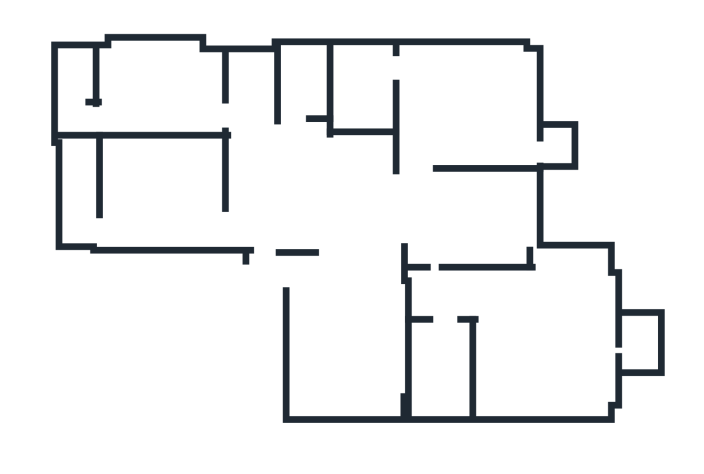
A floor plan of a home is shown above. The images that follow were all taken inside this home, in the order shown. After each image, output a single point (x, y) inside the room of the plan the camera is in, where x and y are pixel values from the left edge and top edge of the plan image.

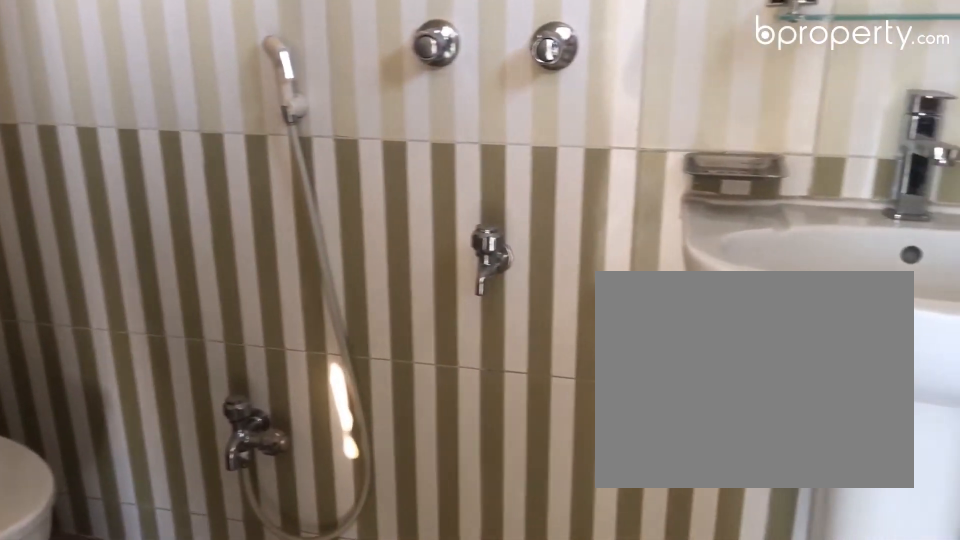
(357, 89)
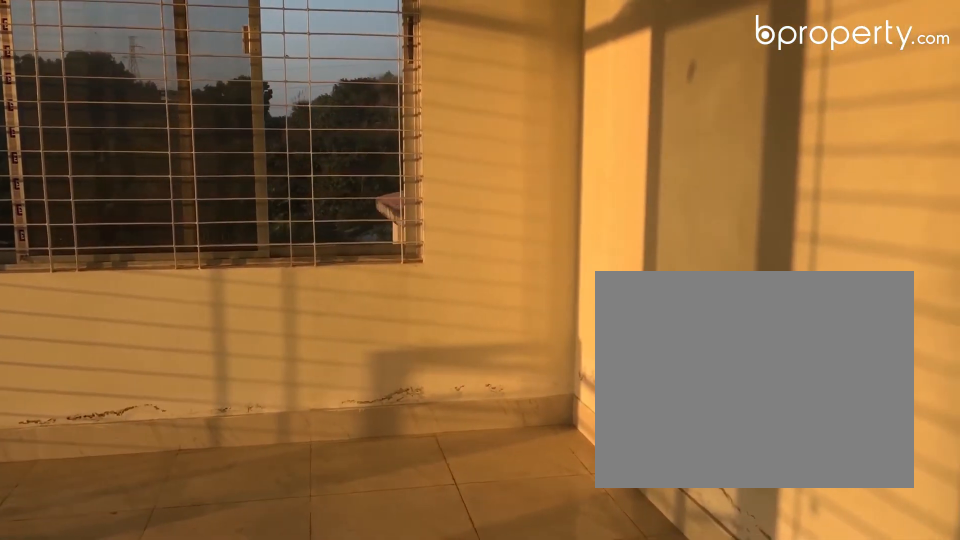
(545, 323)
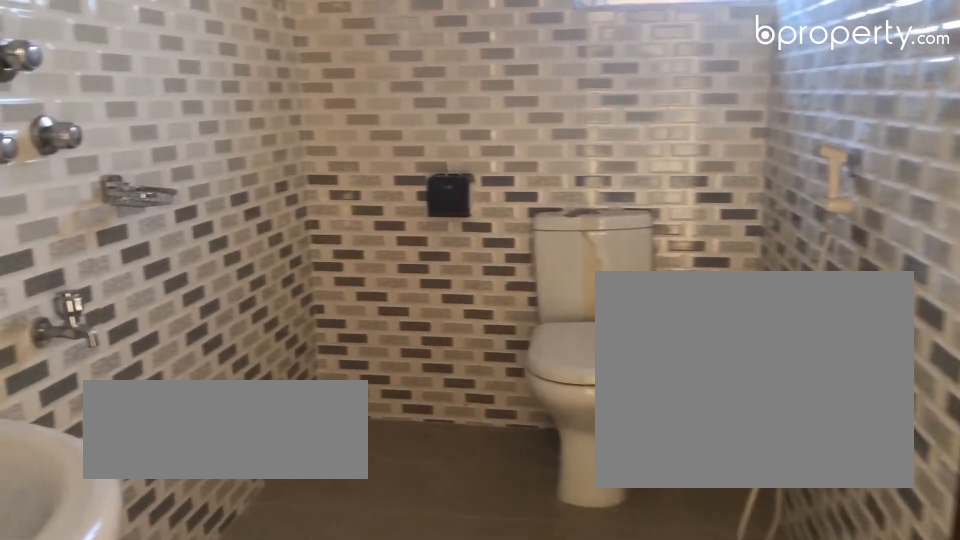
(435, 360)
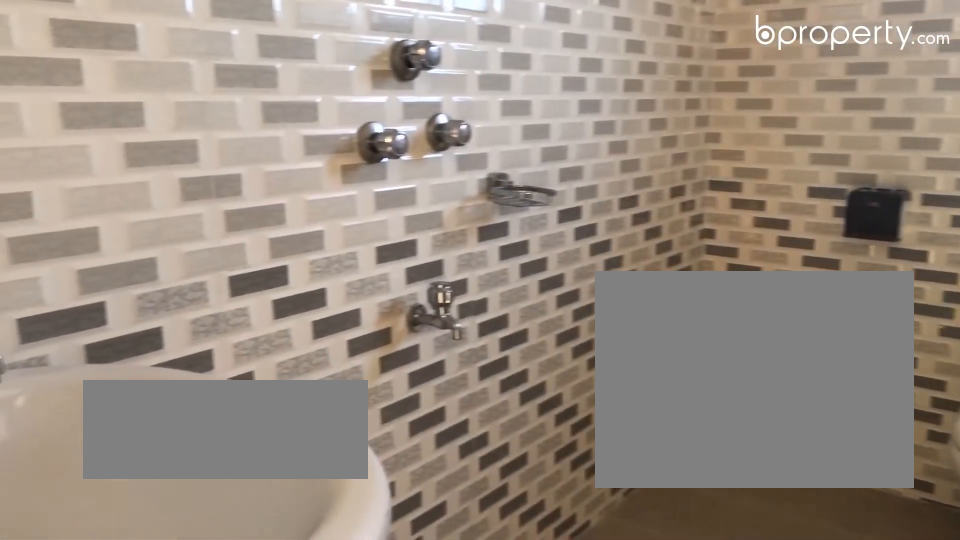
(435, 360)
